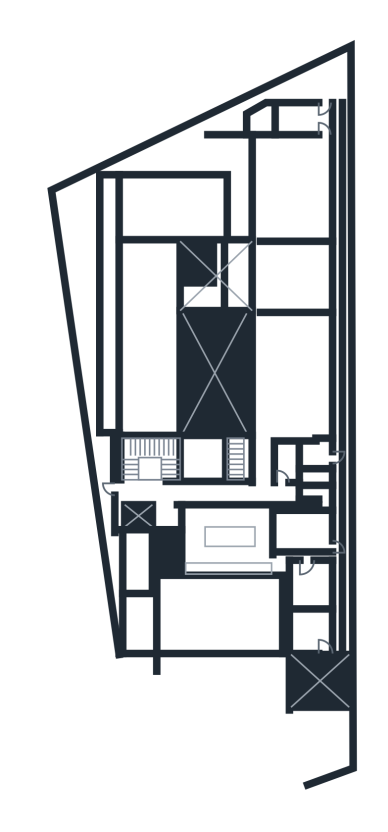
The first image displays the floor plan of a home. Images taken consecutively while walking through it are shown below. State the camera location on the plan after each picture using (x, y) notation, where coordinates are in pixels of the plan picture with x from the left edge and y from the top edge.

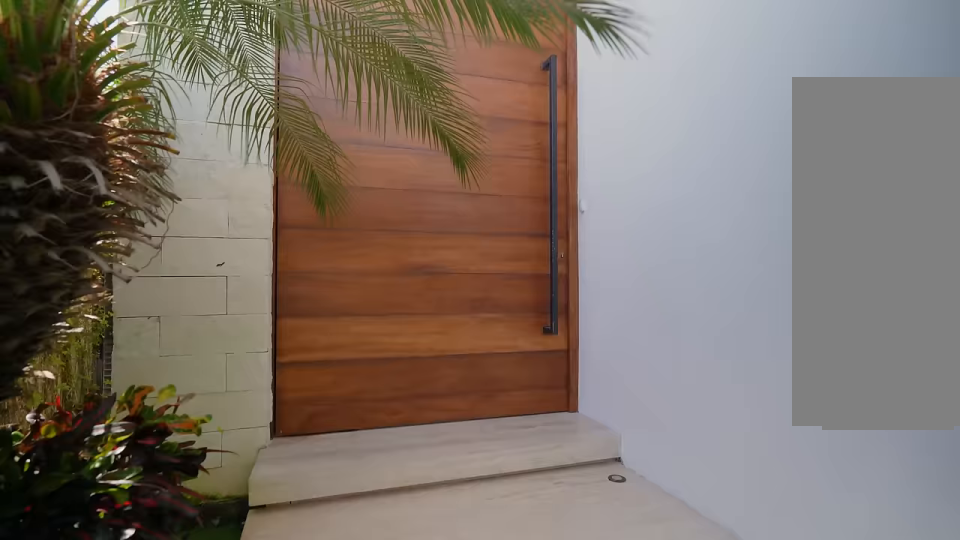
(138, 568)
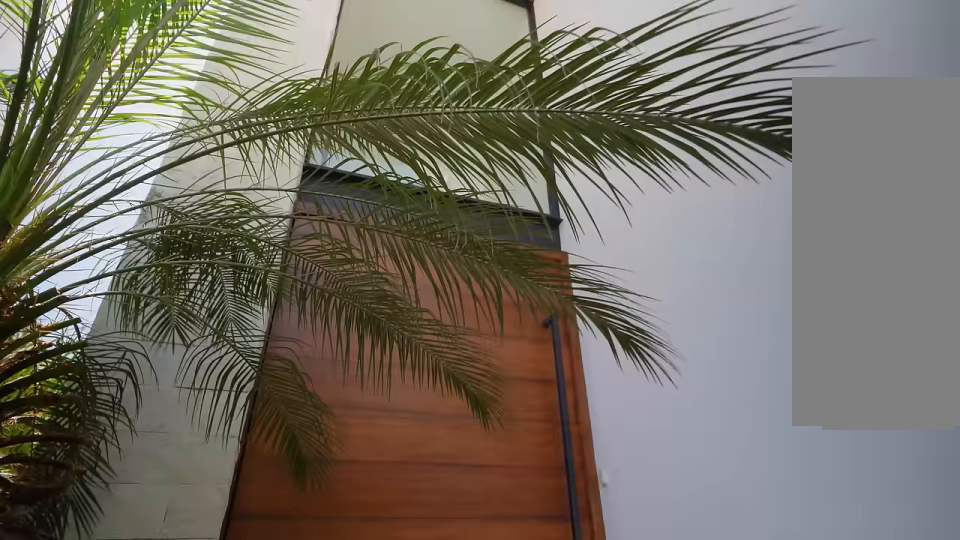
(138, 555)
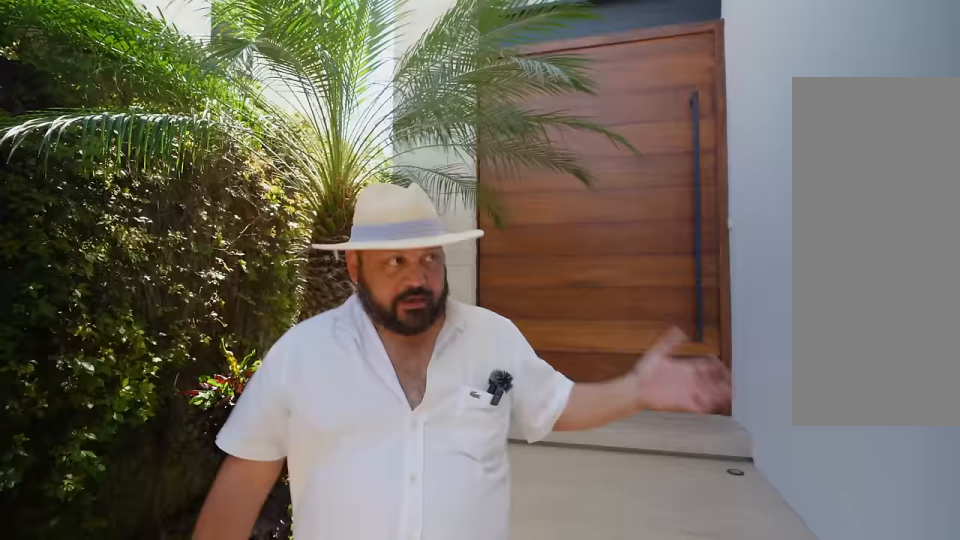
(138, 555)
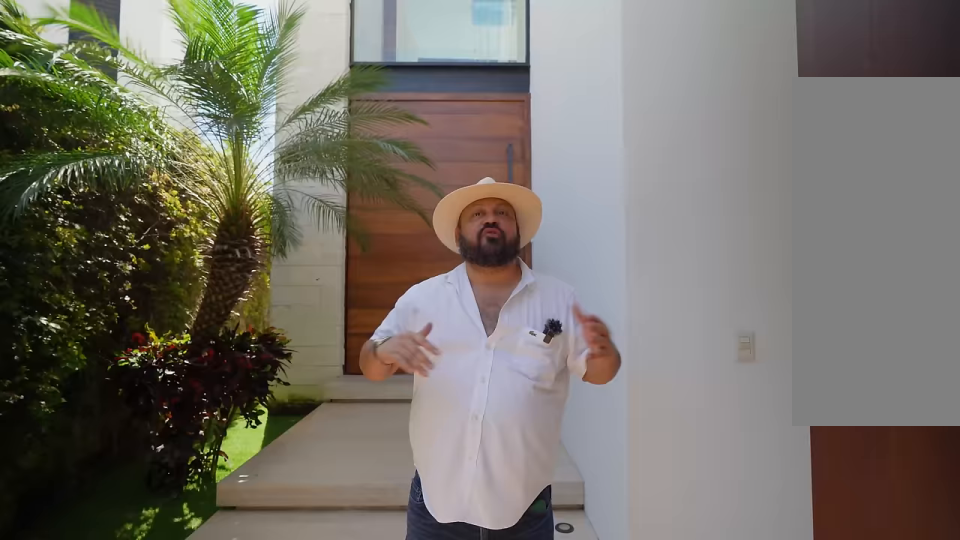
(140, 576)
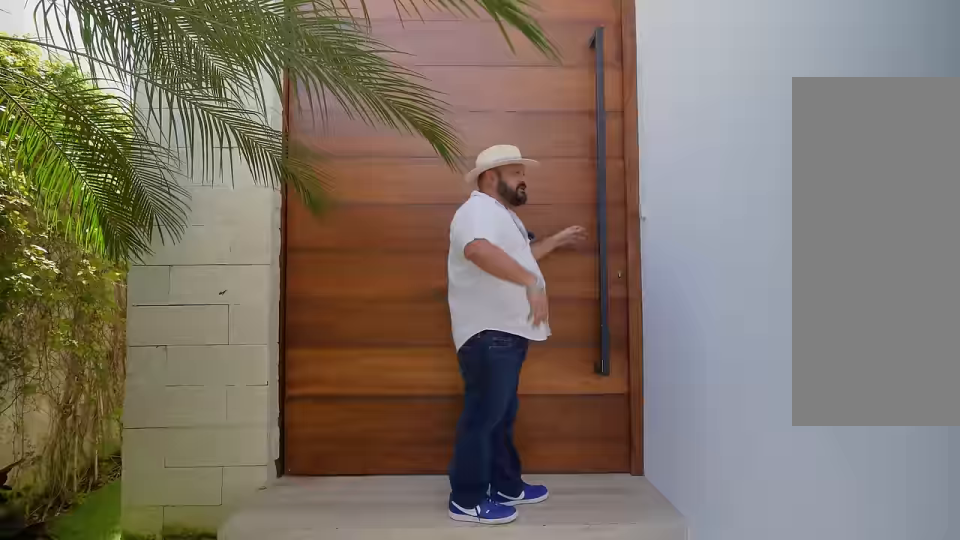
(140, 566)
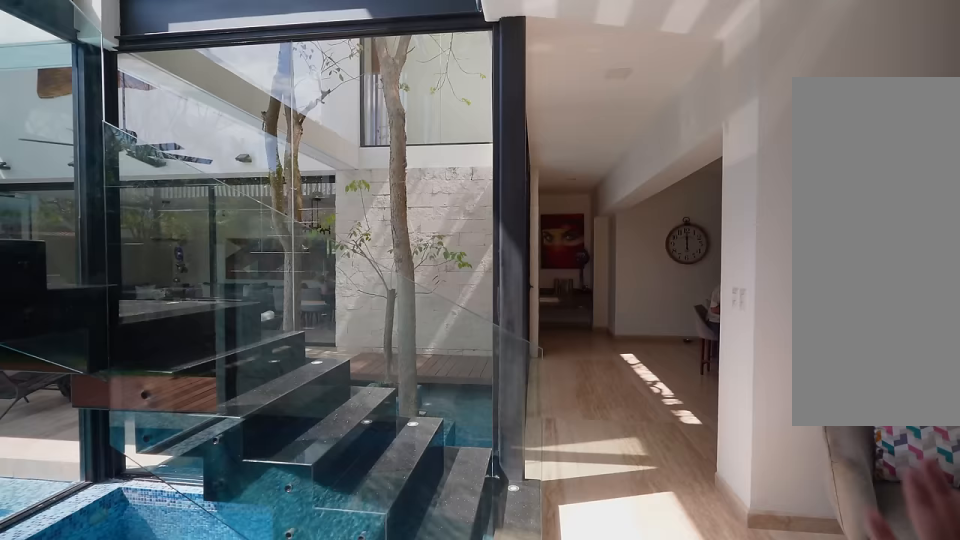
(140, 487)
